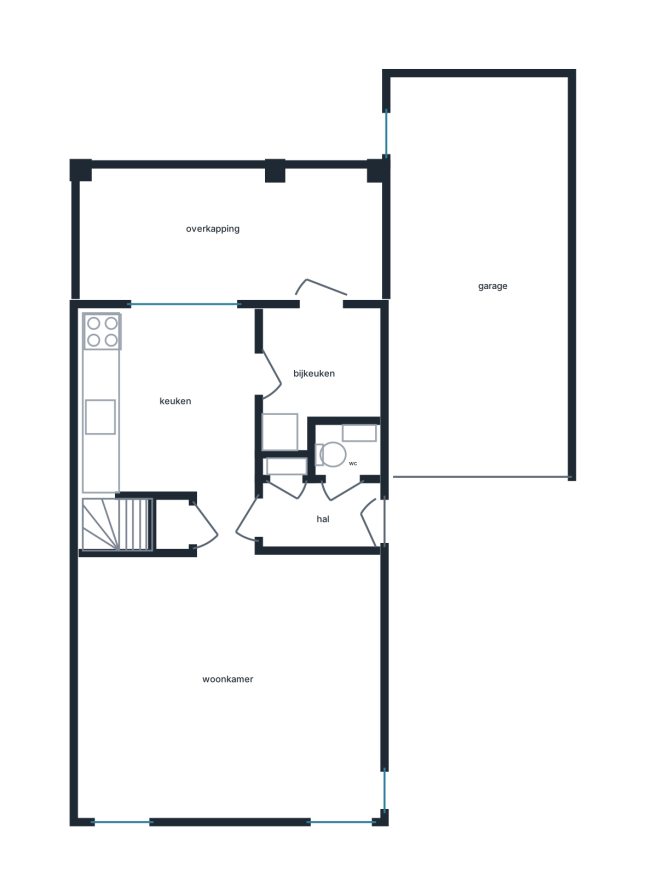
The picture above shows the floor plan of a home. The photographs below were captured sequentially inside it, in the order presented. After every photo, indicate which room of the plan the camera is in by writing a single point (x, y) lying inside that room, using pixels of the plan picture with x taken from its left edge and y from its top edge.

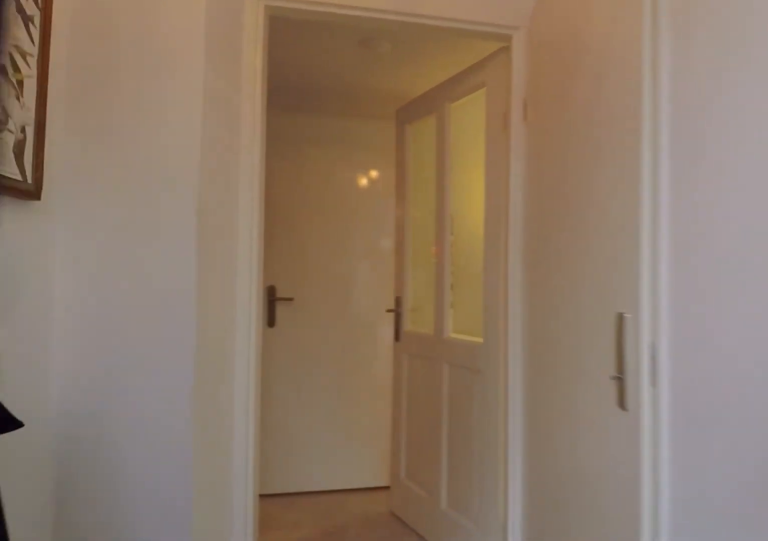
(318, 516)
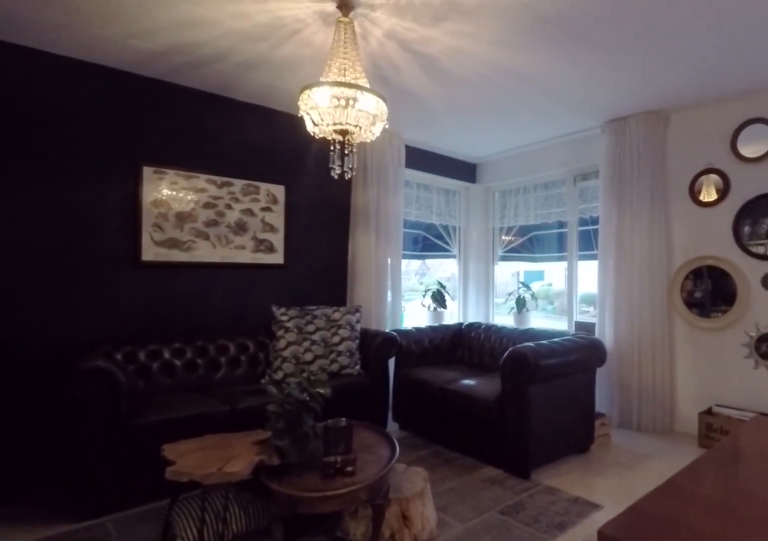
(228, 678)
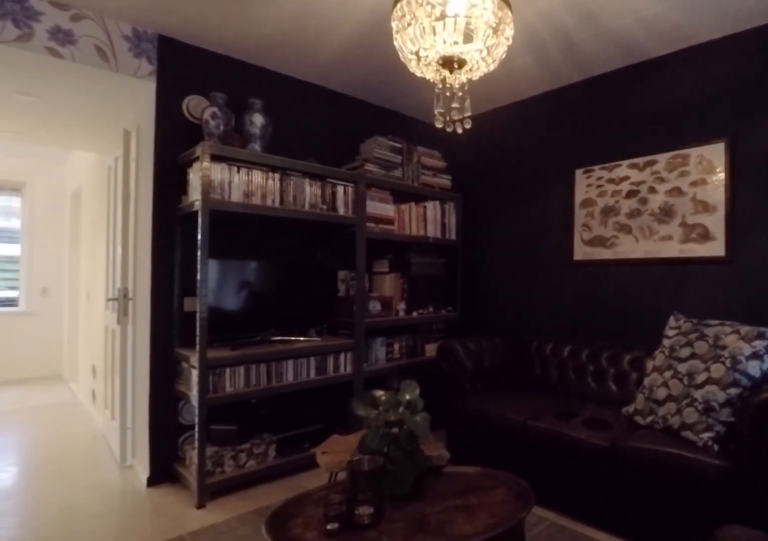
(228, 678)
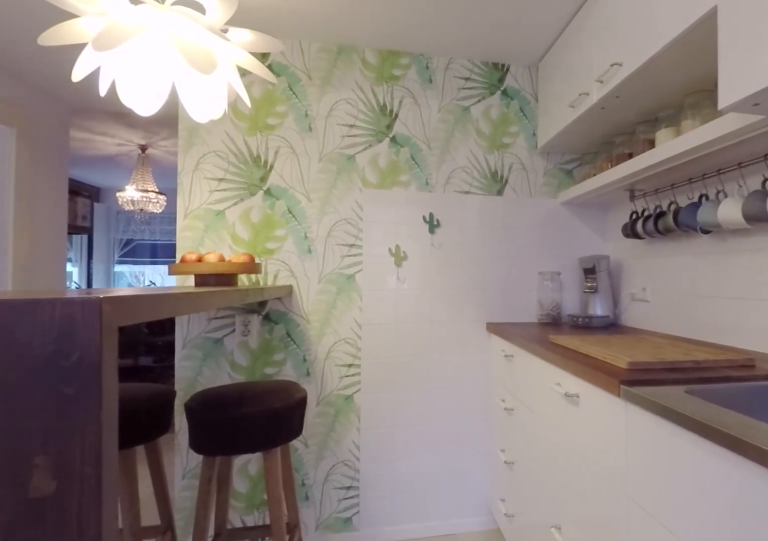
(169, 402)
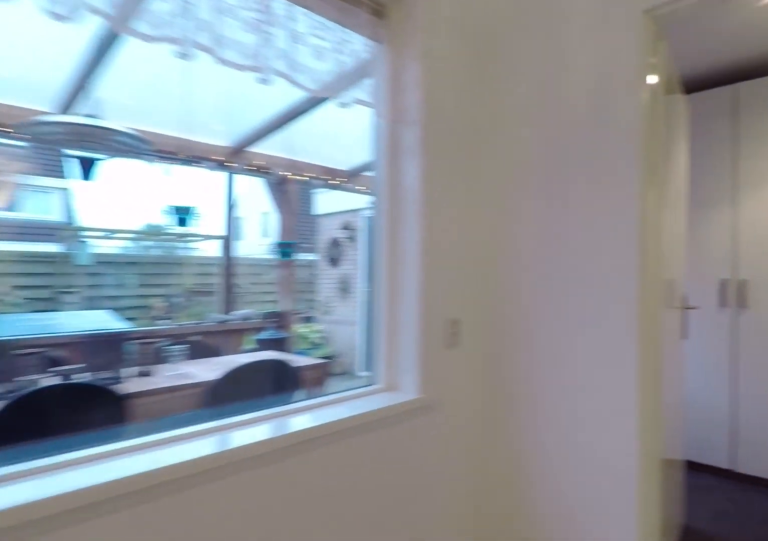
(169, 402)
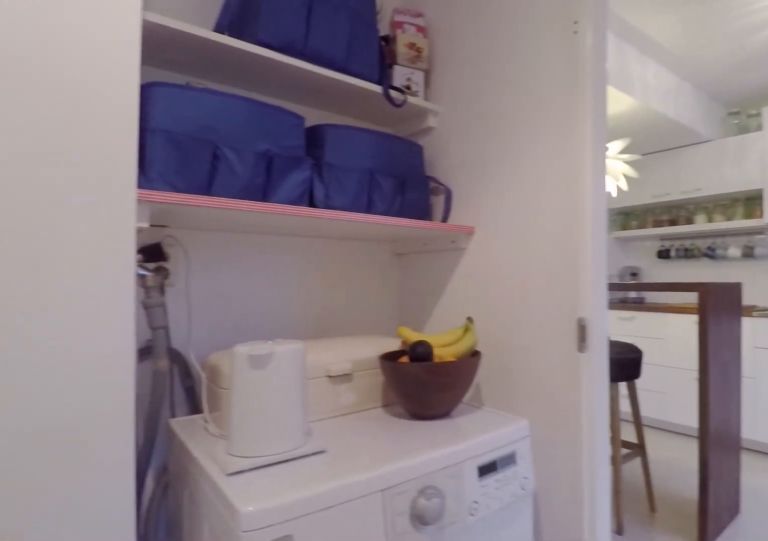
(315, 370)
